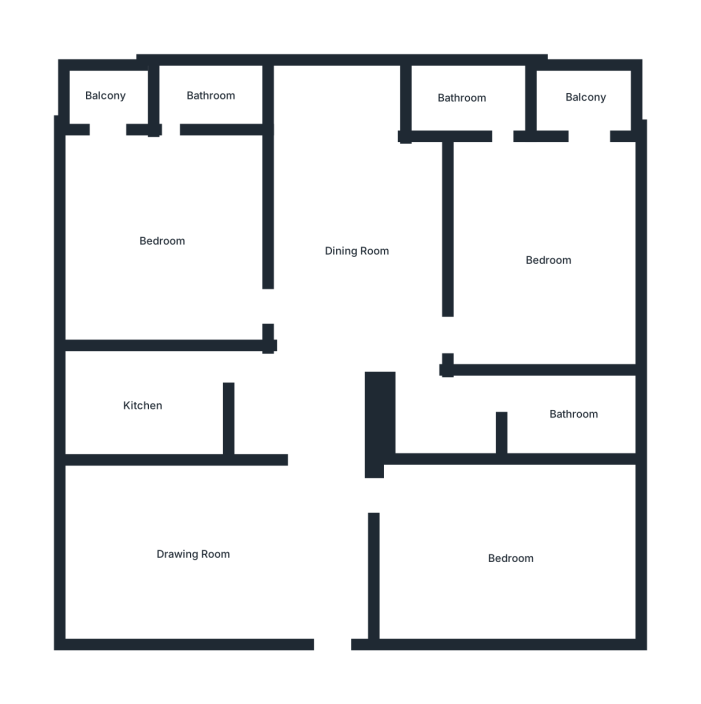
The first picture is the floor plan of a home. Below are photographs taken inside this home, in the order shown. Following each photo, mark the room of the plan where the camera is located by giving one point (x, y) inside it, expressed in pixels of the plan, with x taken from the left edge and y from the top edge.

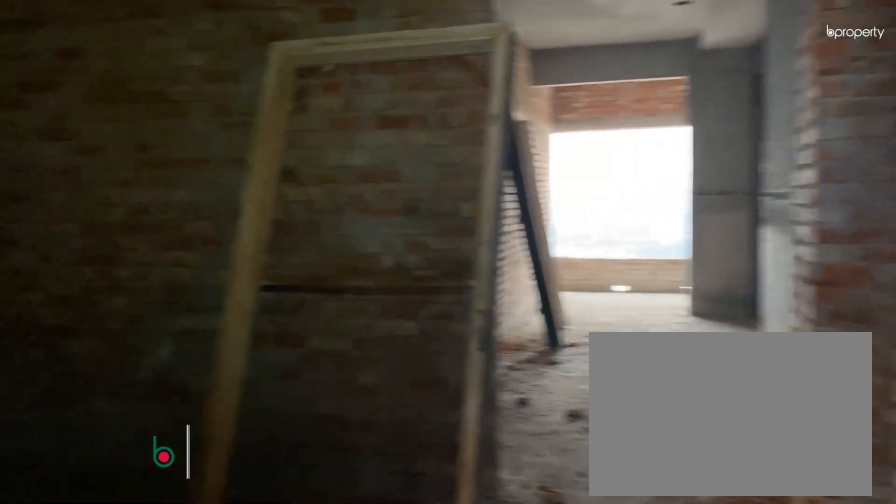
(196, 556)
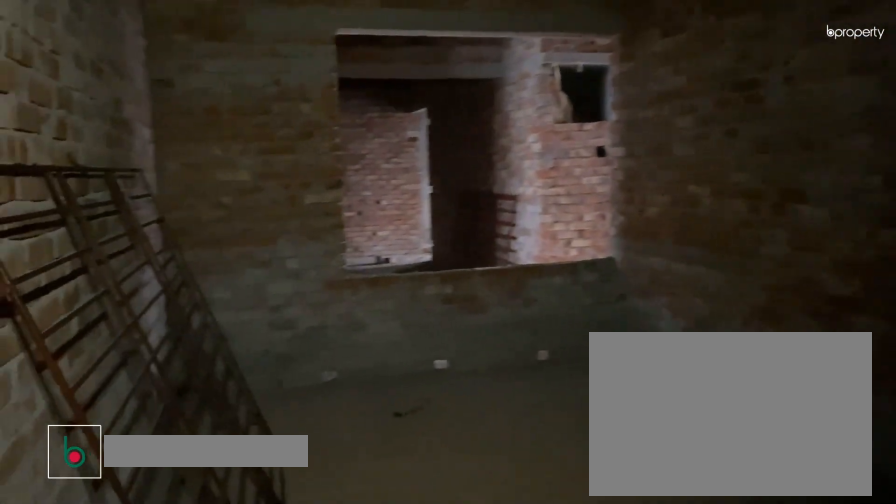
(196, 556)
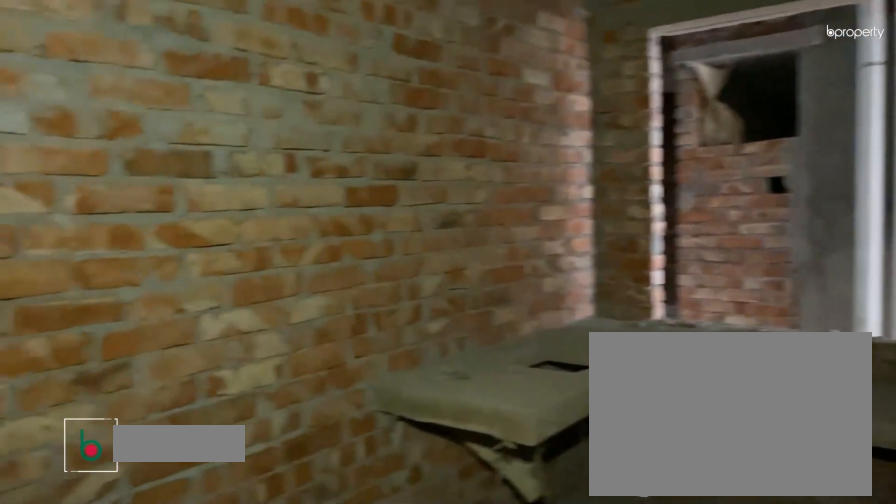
(142, 407)
